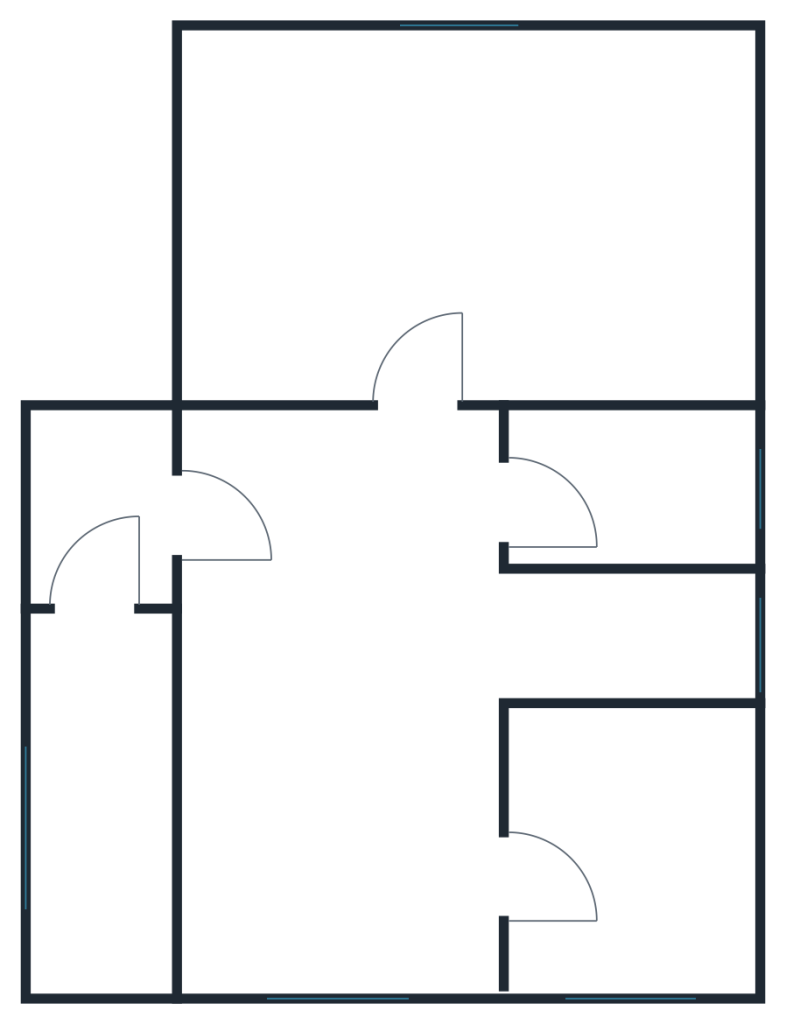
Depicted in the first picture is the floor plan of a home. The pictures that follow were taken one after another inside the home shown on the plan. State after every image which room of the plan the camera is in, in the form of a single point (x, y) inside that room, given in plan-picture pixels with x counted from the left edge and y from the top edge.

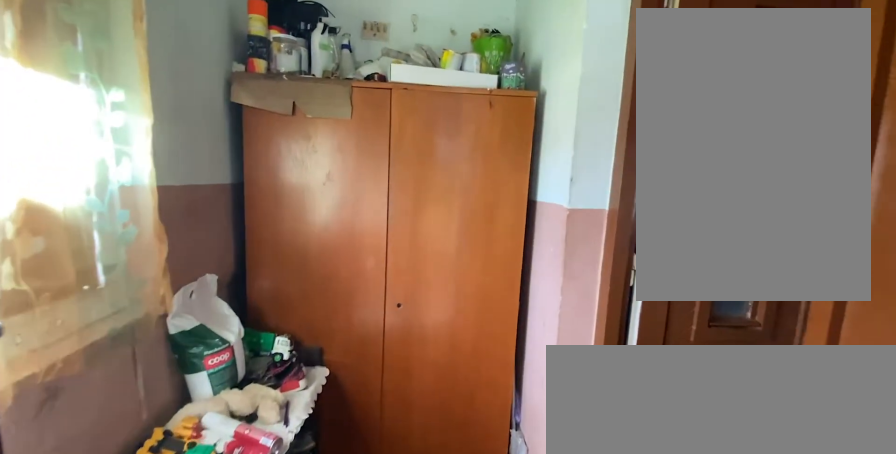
(107, 516)
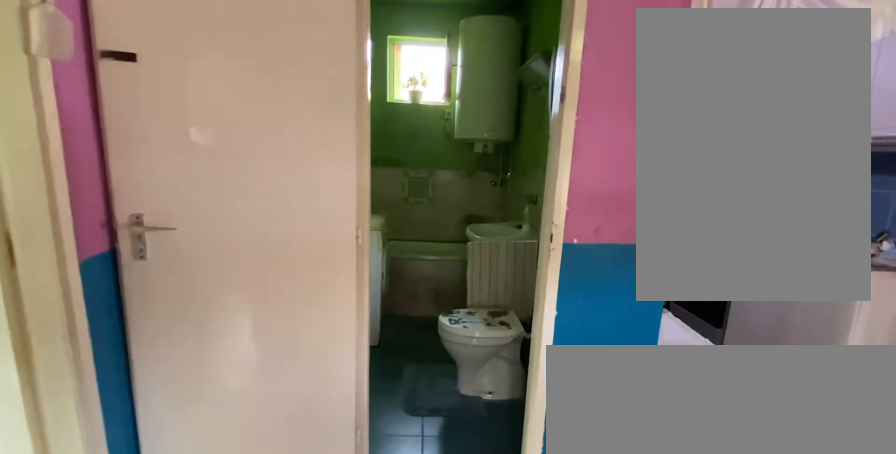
(349, 732)
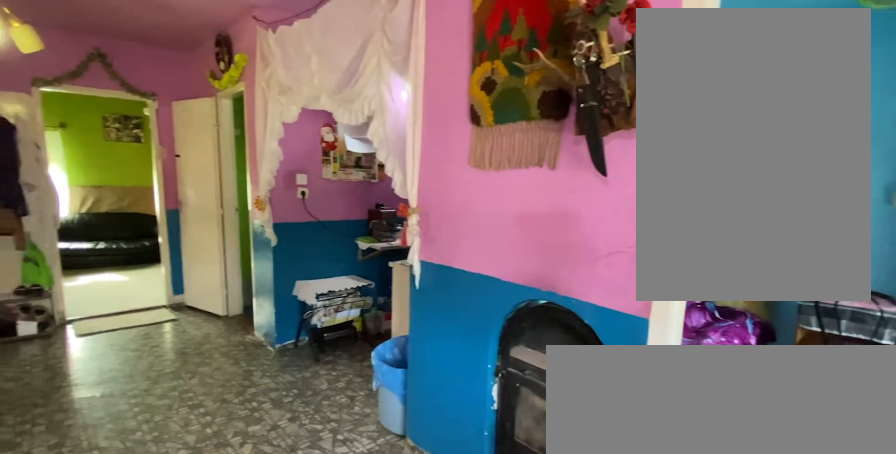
(349, 732)
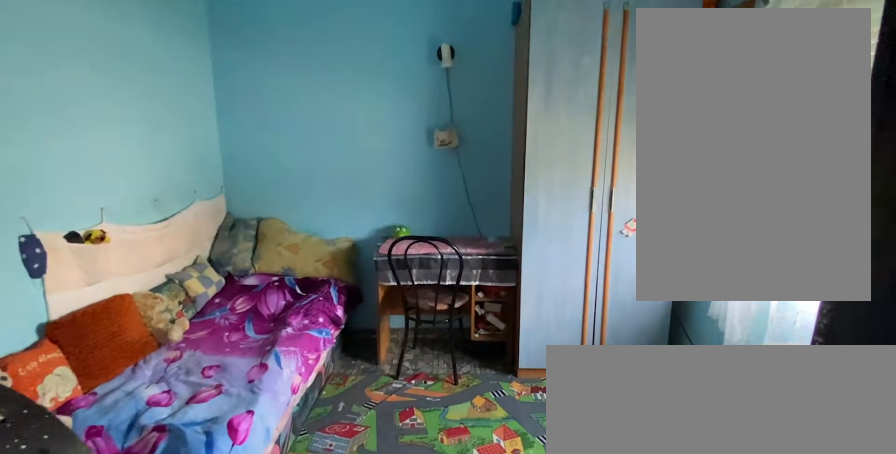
(627, 858)
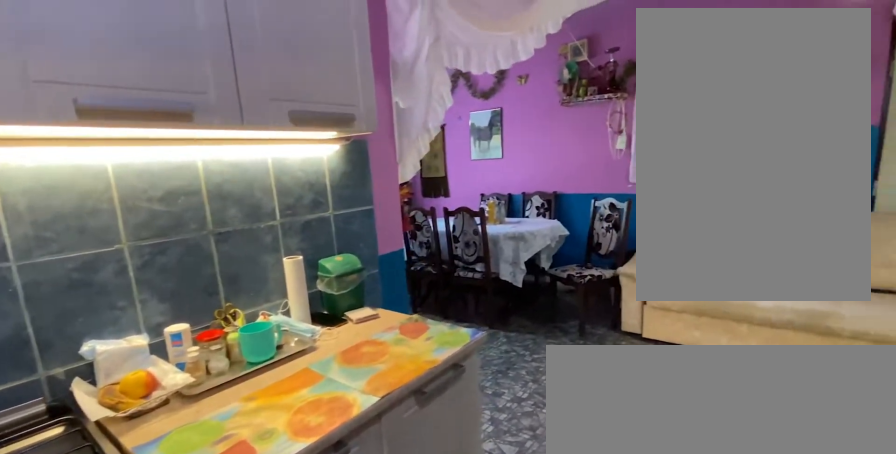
(627, 639)
